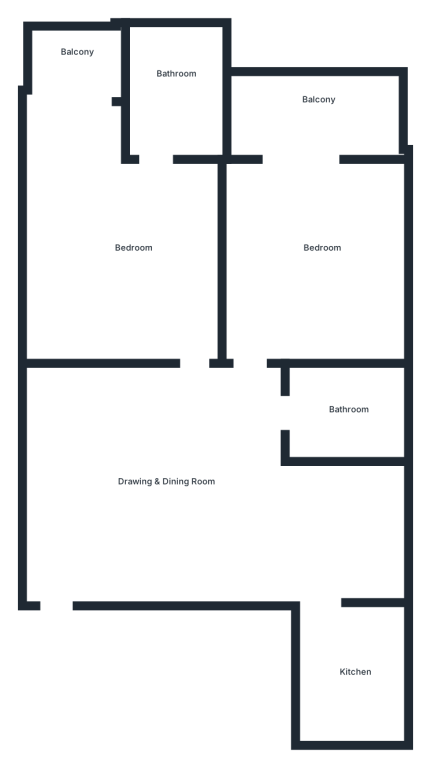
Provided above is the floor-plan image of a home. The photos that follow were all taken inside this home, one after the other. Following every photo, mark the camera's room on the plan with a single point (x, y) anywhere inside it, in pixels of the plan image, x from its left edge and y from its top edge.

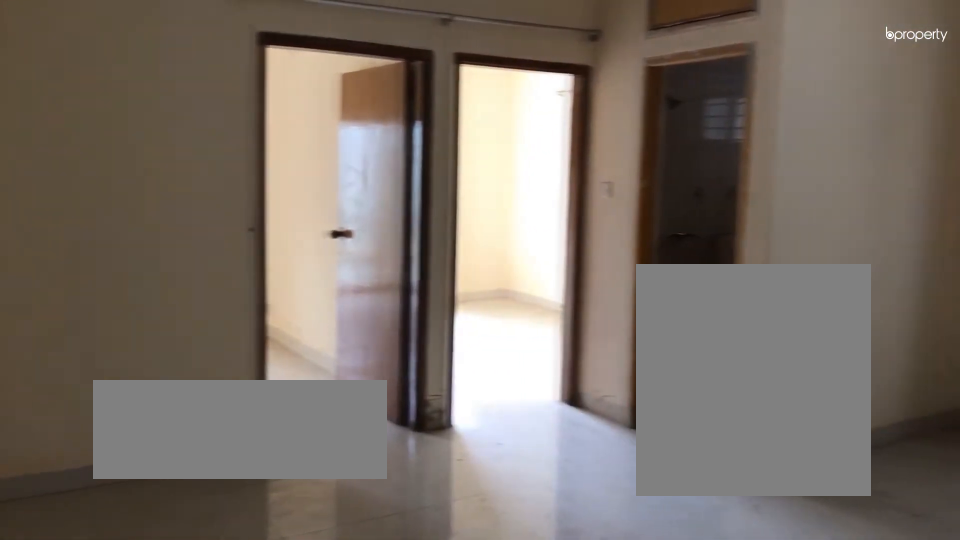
(174, 499)
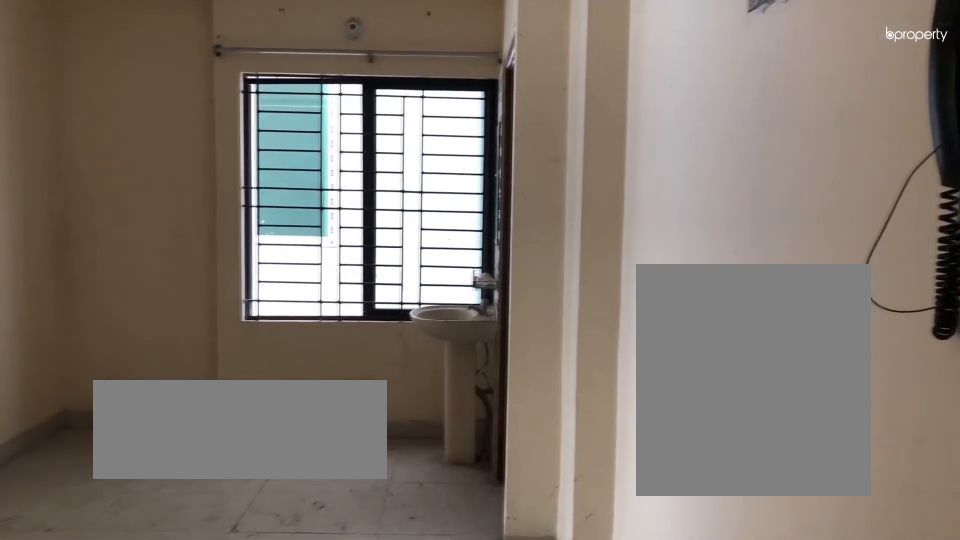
(174, 499)
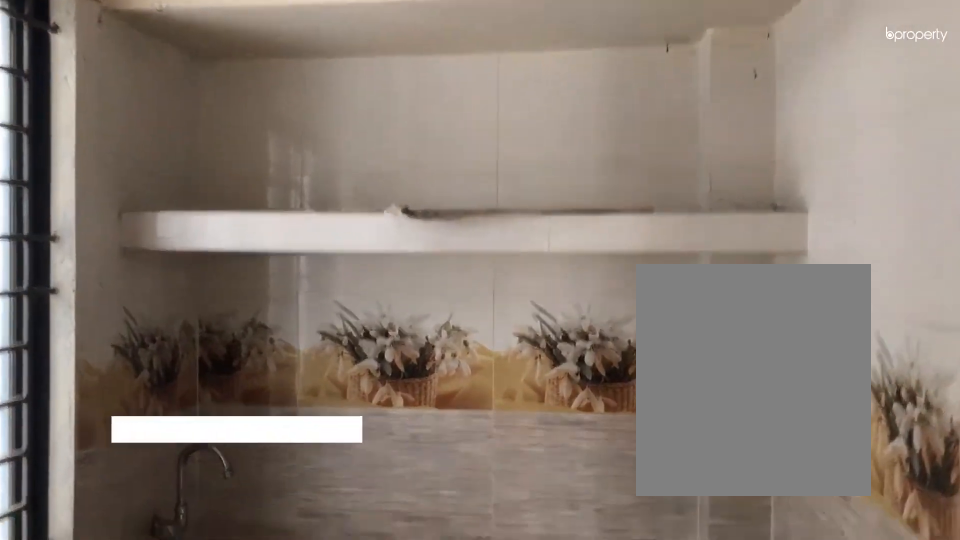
(353, 680)
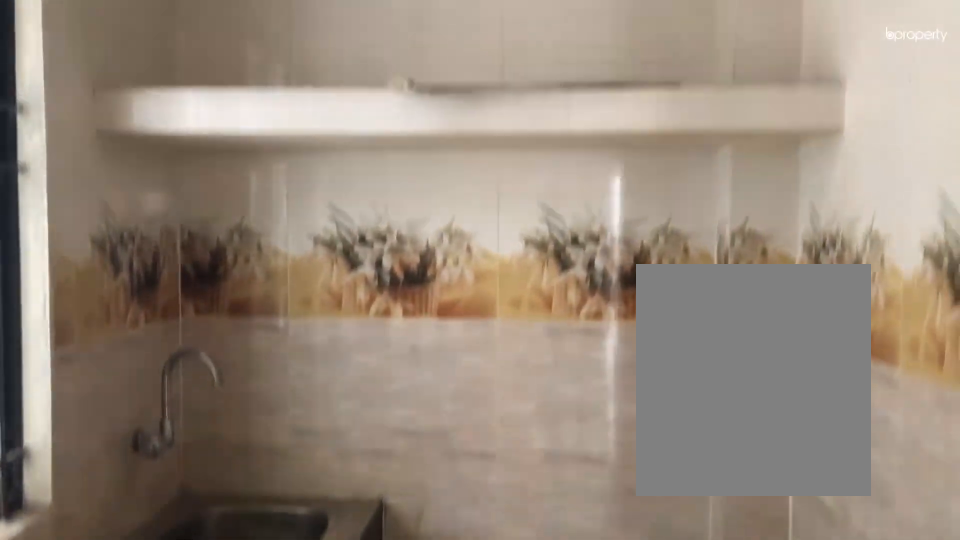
(353, 680)
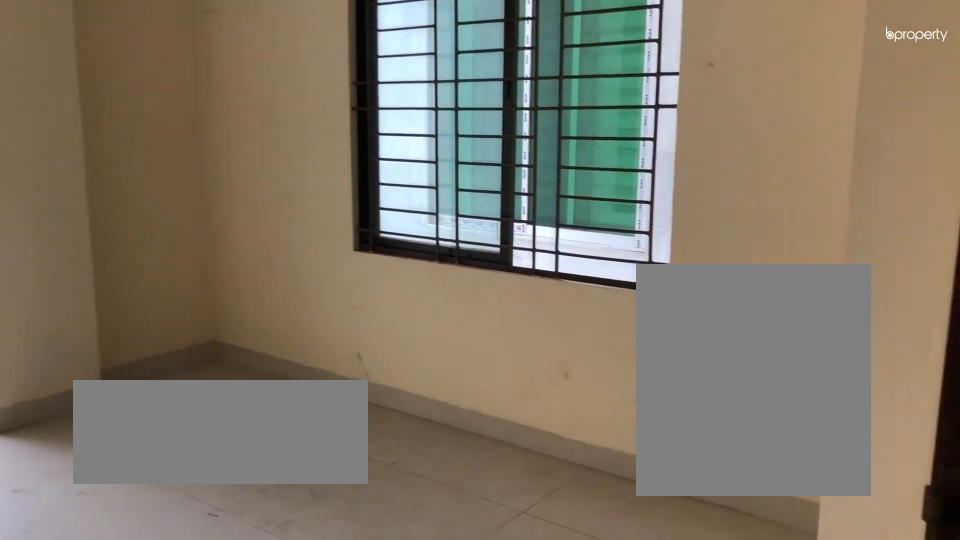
(322, 255)
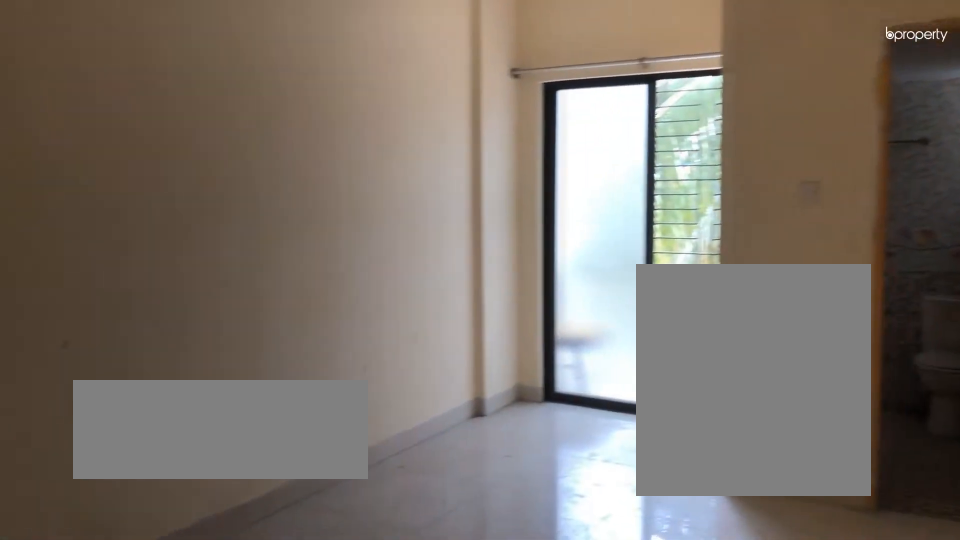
(140, 257)
